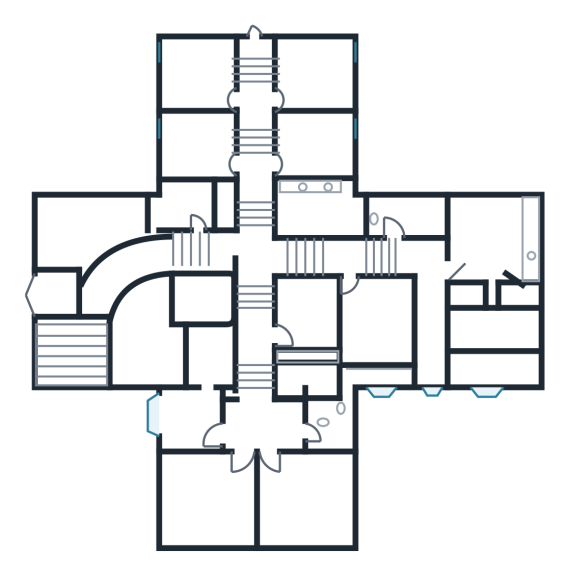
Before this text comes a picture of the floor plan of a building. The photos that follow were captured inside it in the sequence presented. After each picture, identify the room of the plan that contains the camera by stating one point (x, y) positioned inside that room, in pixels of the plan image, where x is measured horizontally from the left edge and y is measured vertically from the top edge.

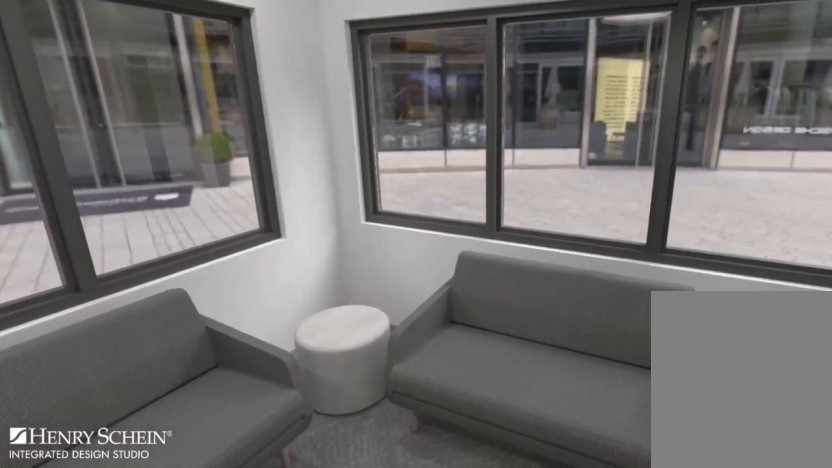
(81, 340)
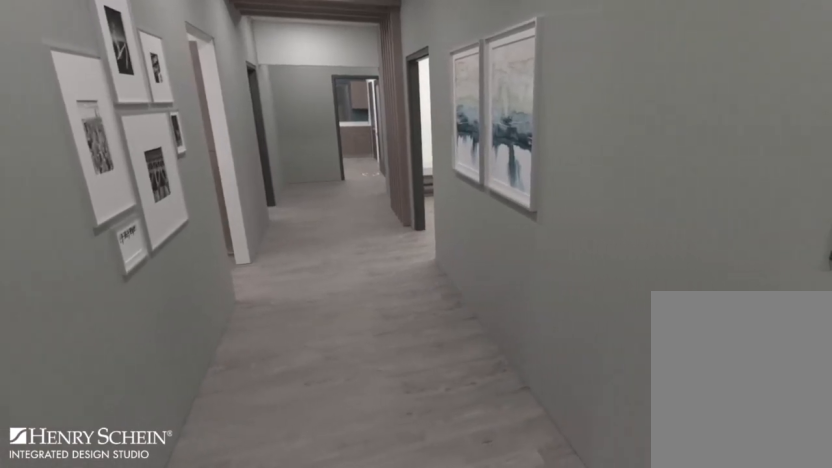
(258, 255)
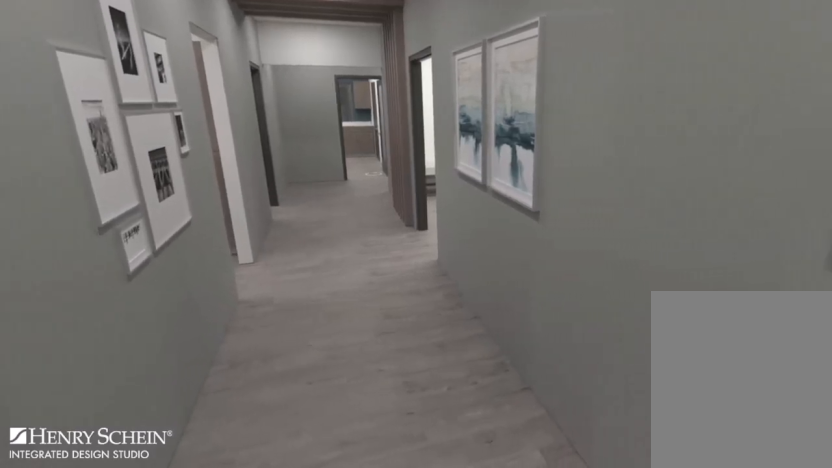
(258, 255)
